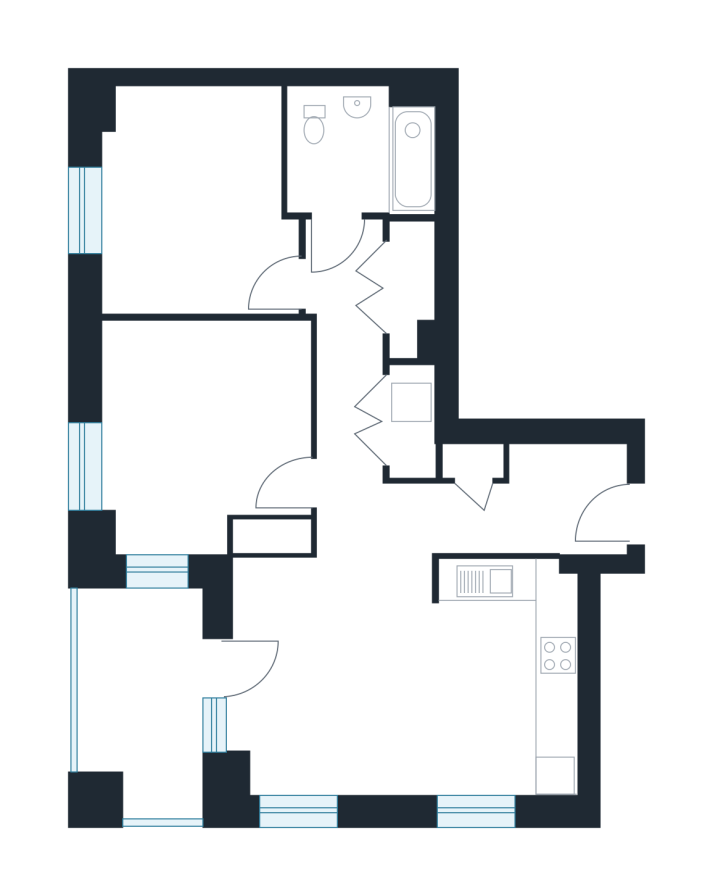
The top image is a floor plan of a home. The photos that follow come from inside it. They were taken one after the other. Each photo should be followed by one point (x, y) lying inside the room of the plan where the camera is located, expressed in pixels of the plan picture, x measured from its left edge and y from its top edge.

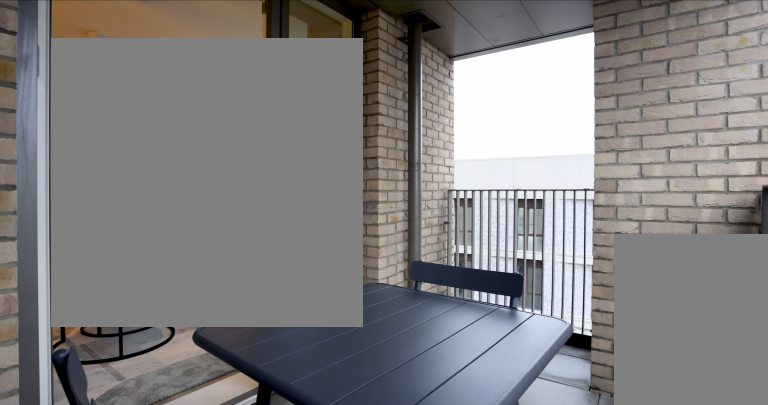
(145, 695)
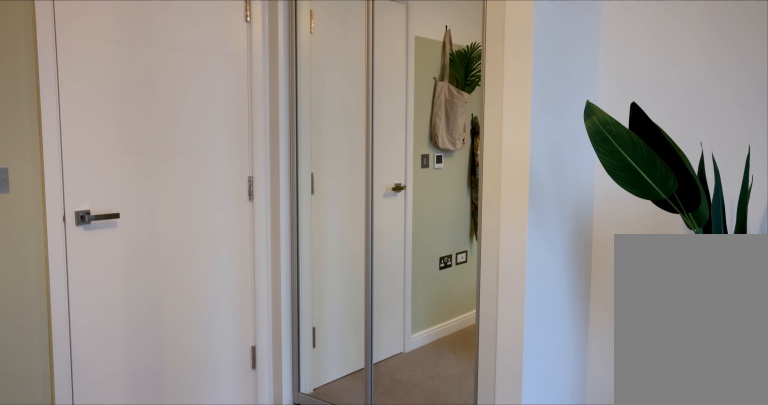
(206, 435)
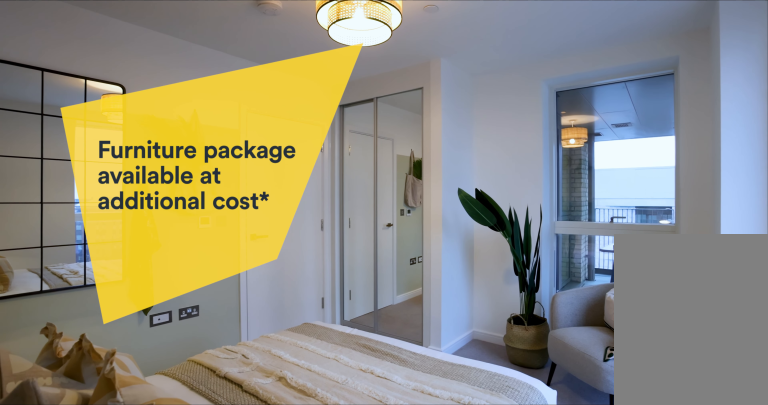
(207, 435)
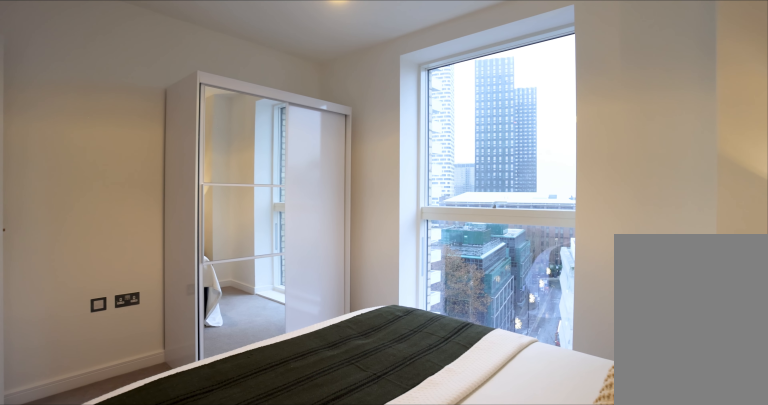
(196, 205)
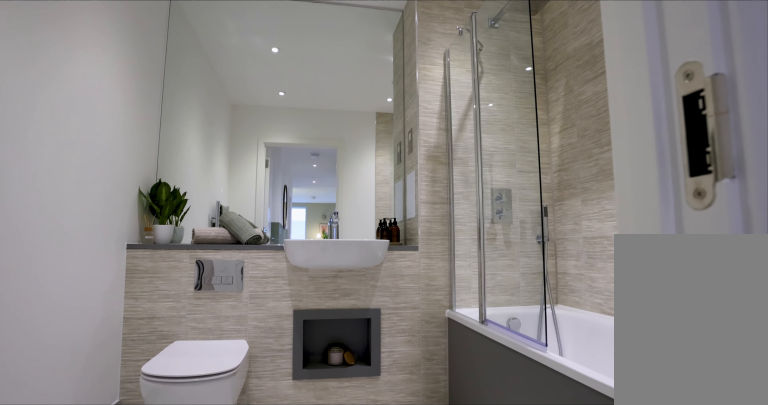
(357, 154)
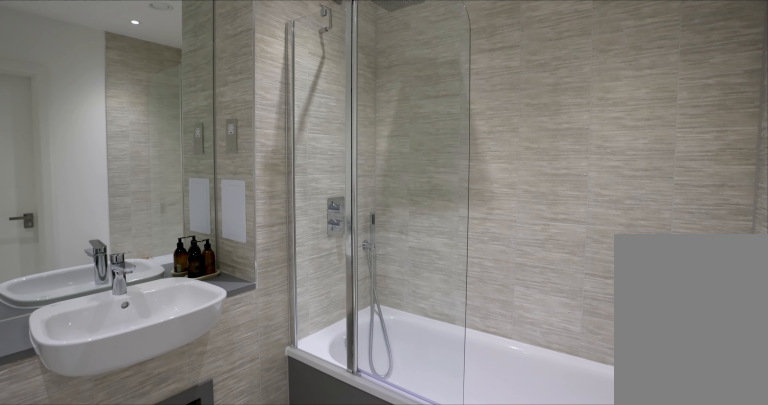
(357, 153)
